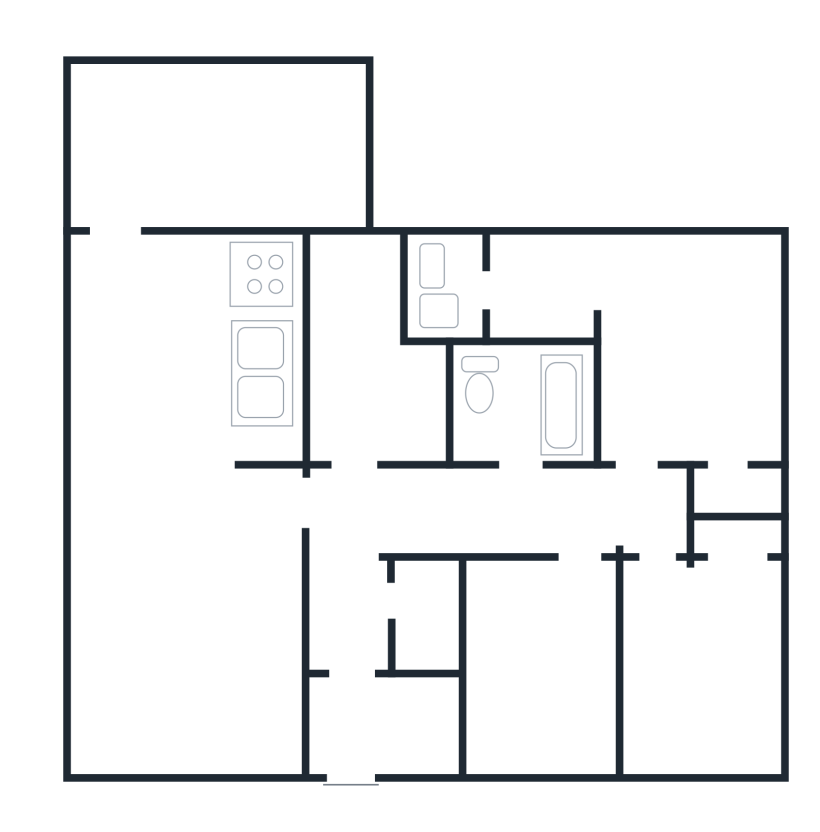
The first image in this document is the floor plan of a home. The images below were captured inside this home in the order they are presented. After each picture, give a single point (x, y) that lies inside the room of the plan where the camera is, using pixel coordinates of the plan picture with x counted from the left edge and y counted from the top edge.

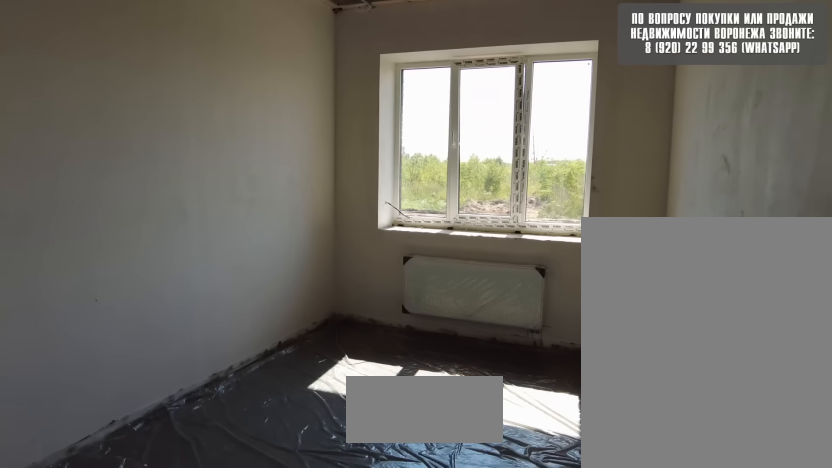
(681, 660)
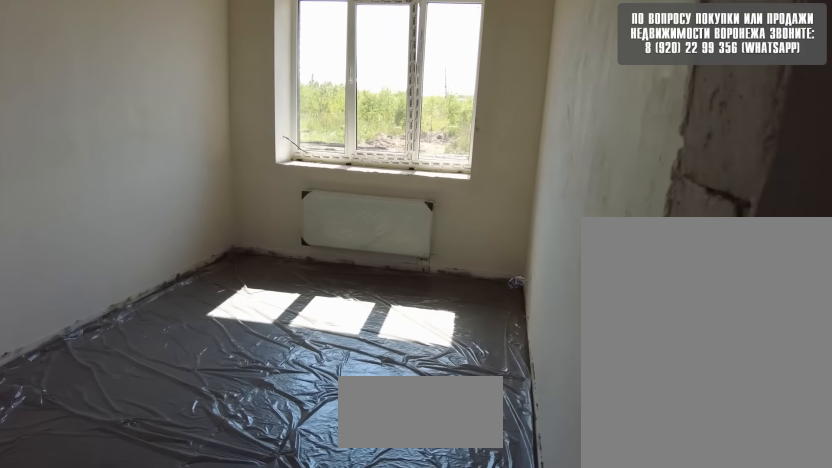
(674, 625)
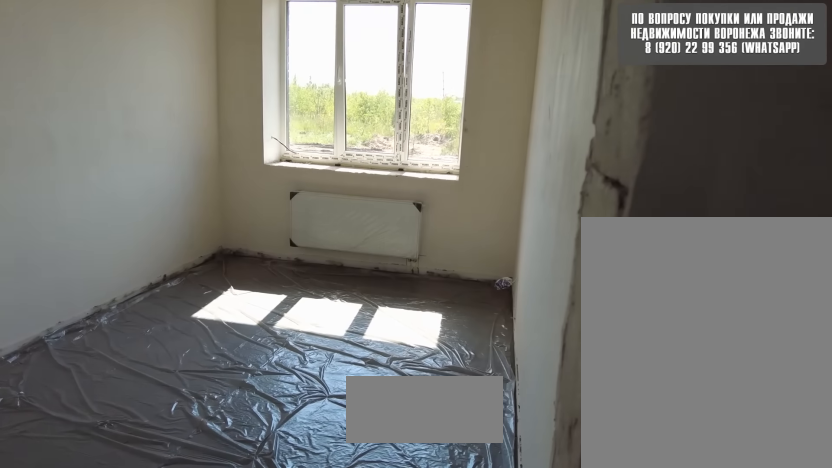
(672, 616)
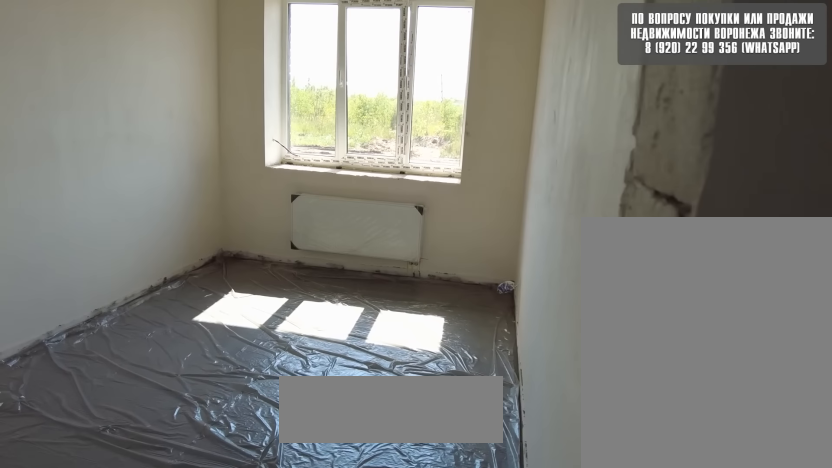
(677, 633)
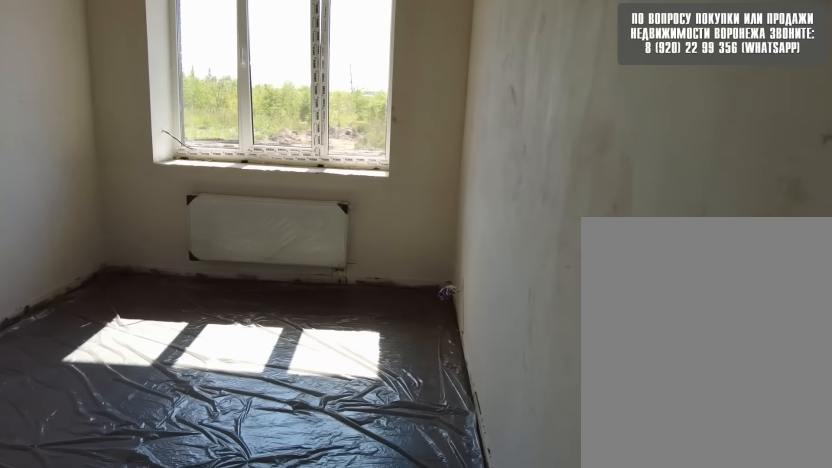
(681, 659)
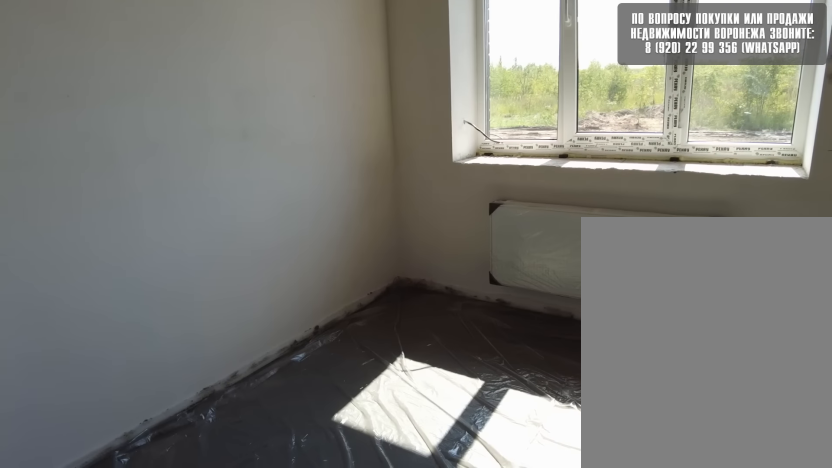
(681, 659)
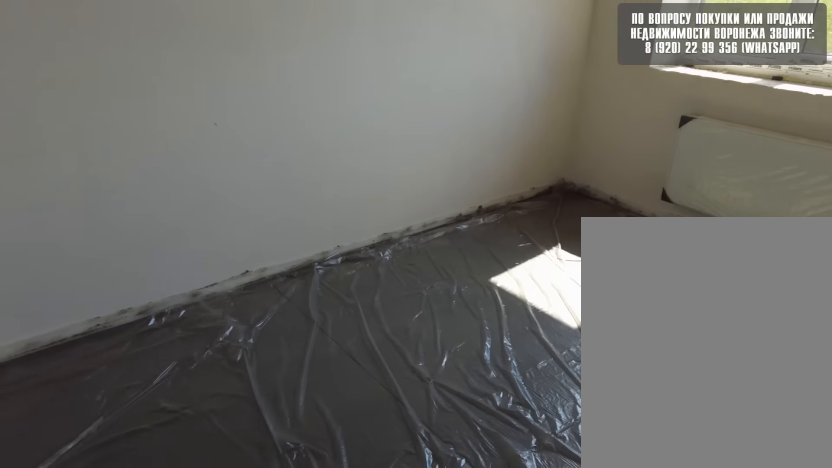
(679, 627)
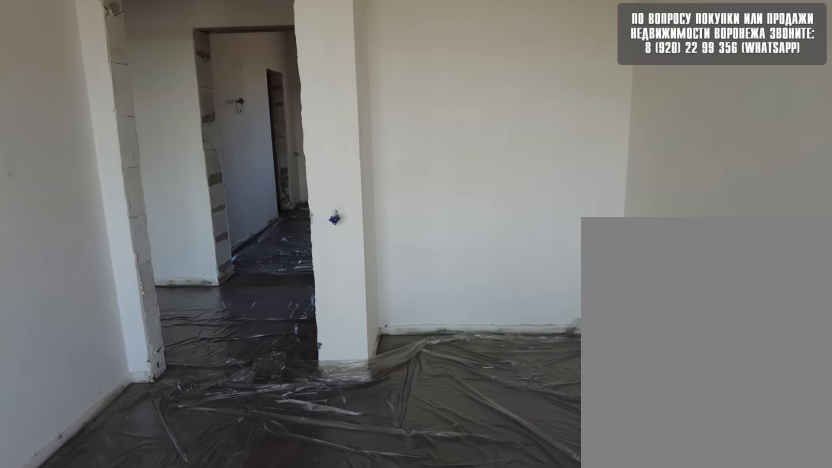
(681, 660)
